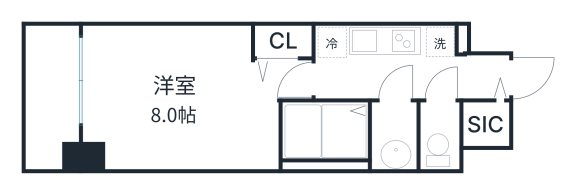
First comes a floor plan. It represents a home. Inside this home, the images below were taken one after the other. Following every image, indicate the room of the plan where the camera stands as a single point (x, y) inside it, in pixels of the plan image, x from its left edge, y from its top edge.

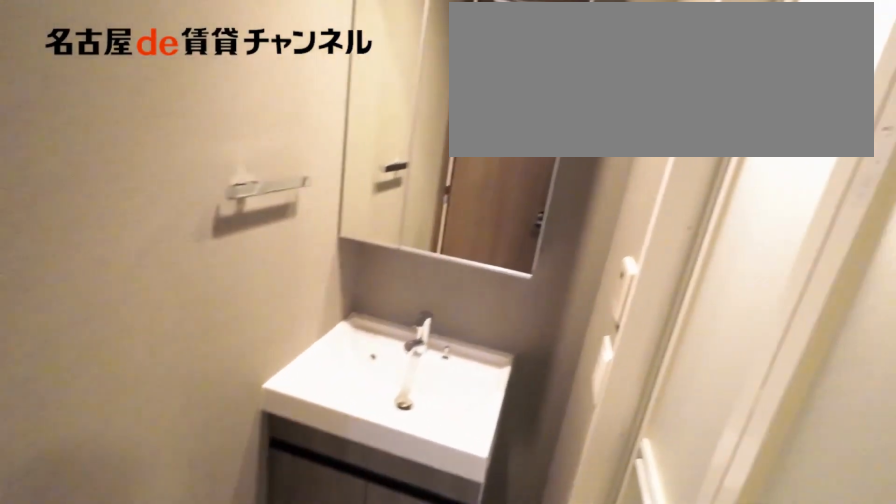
(393, 134)
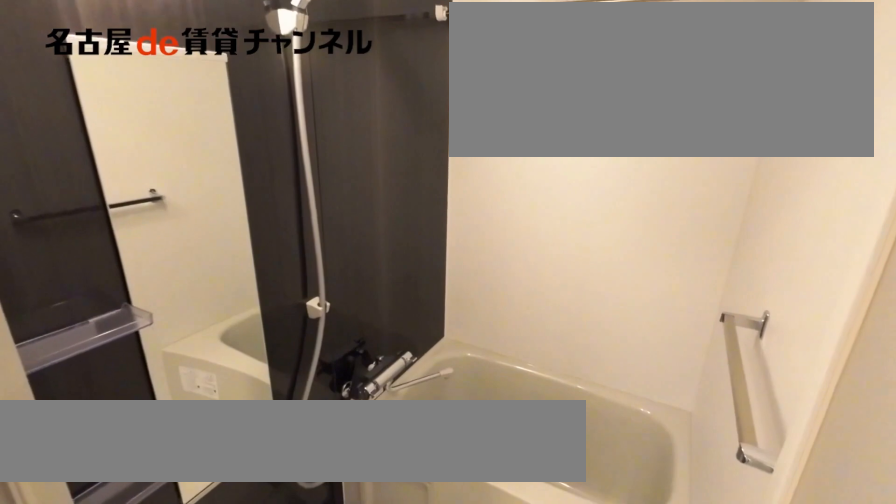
(326, 131)
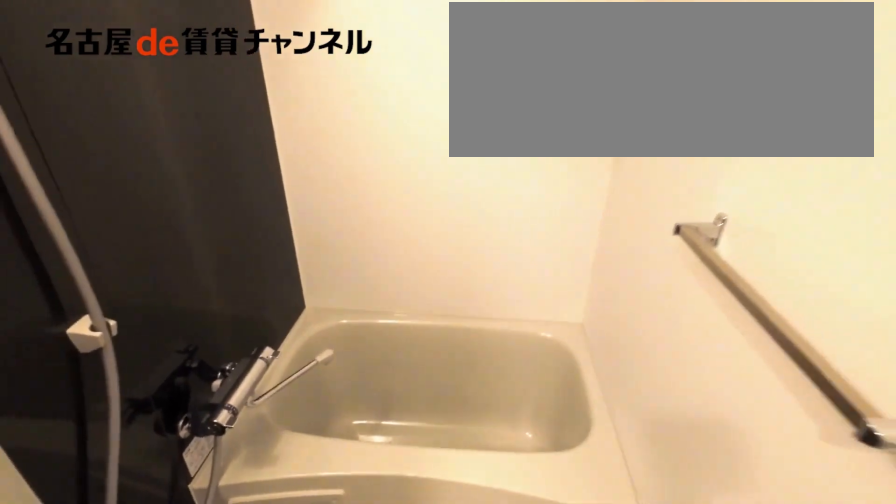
(326, 131)
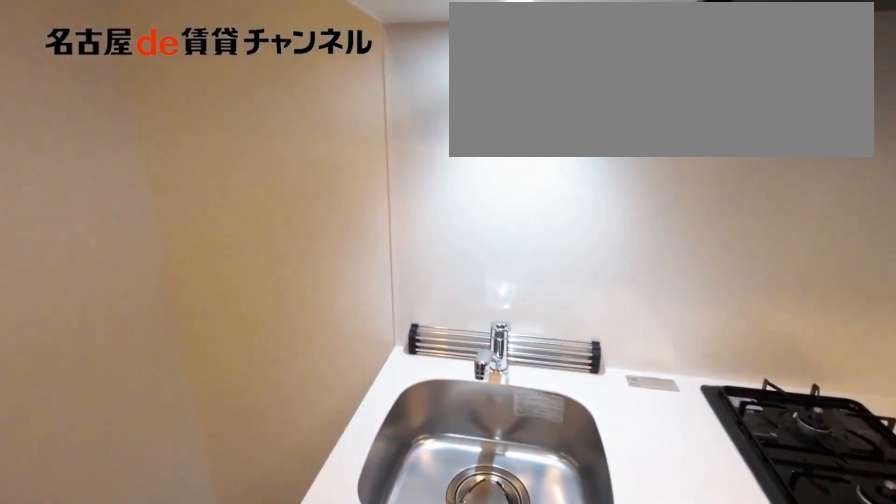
(388, 79)
